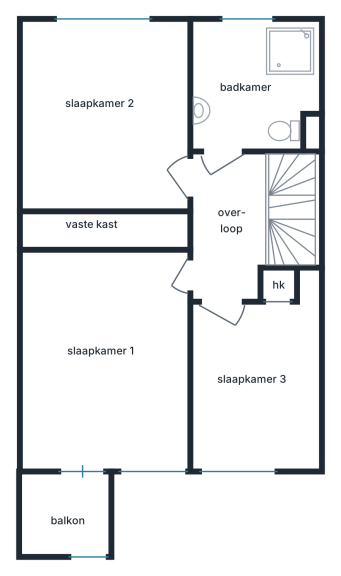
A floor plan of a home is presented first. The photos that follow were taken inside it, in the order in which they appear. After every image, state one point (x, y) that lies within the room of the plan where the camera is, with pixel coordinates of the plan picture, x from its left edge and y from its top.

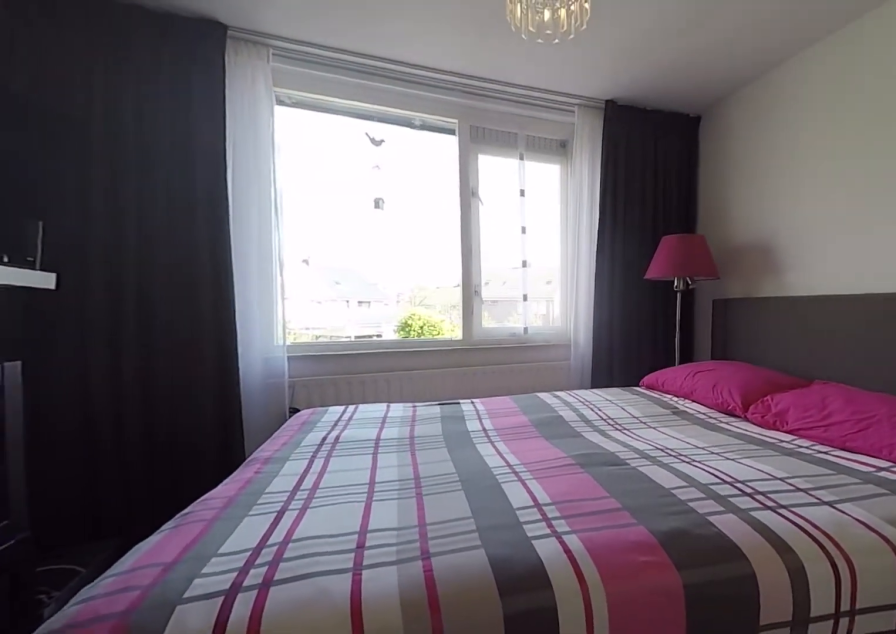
(107, 118)
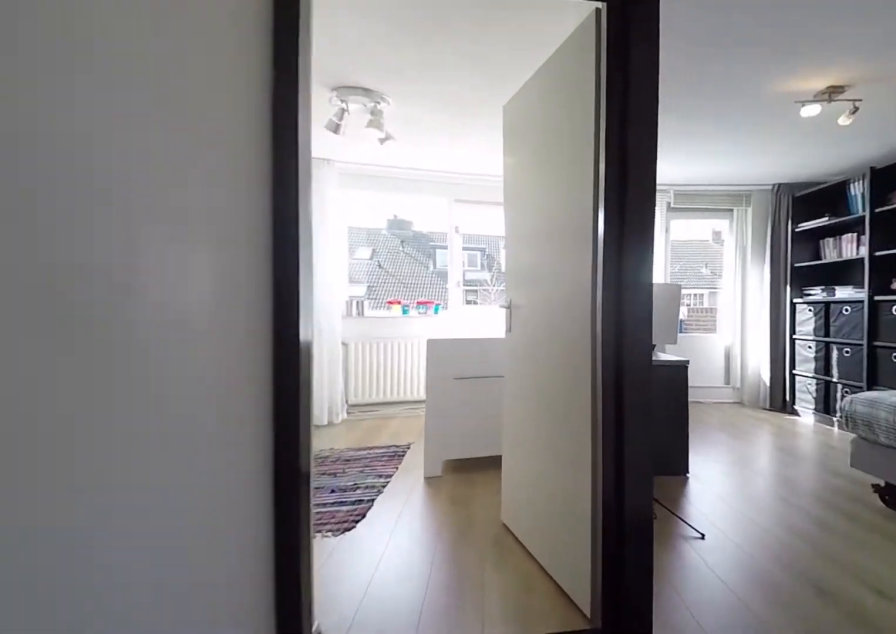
(229, 225)
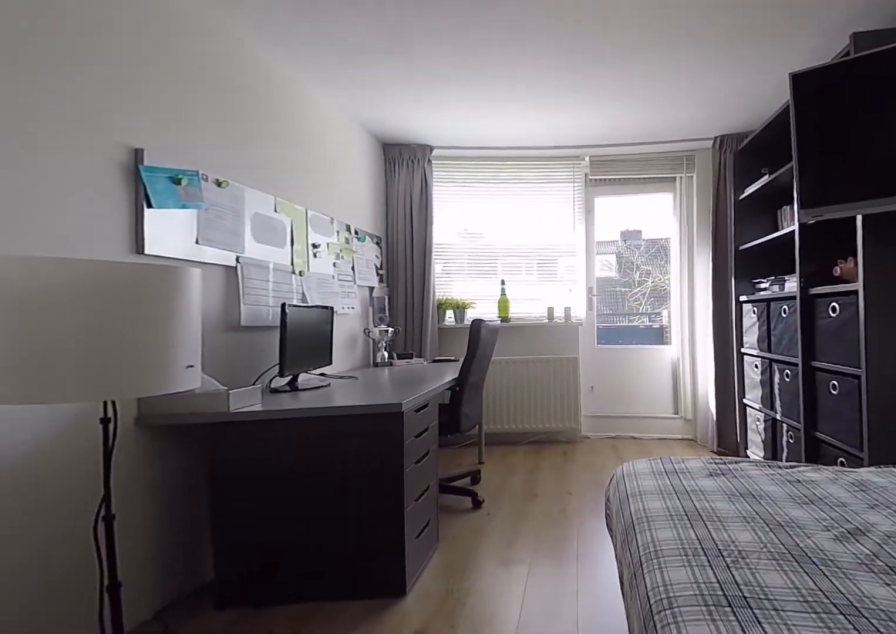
(109, 454)
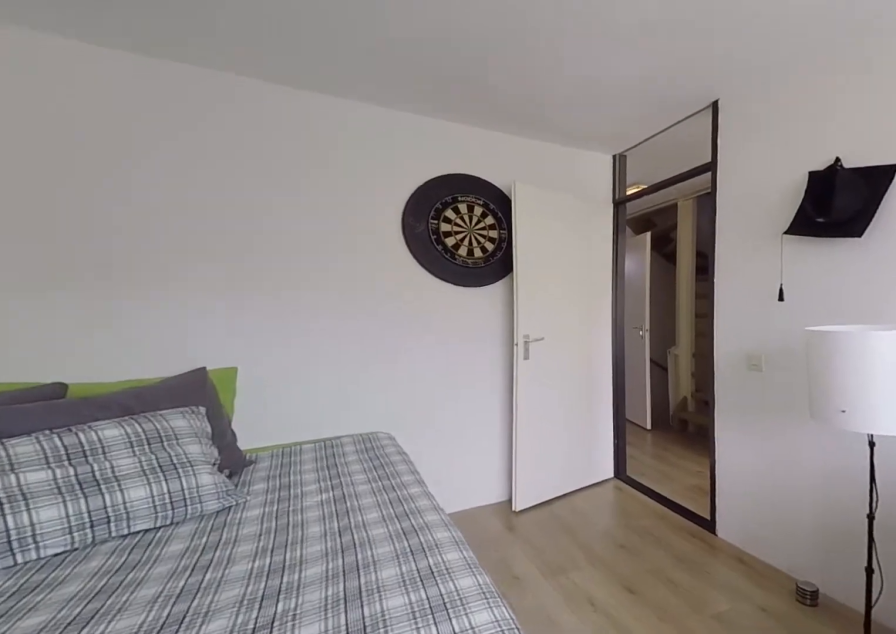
(109, 454)
